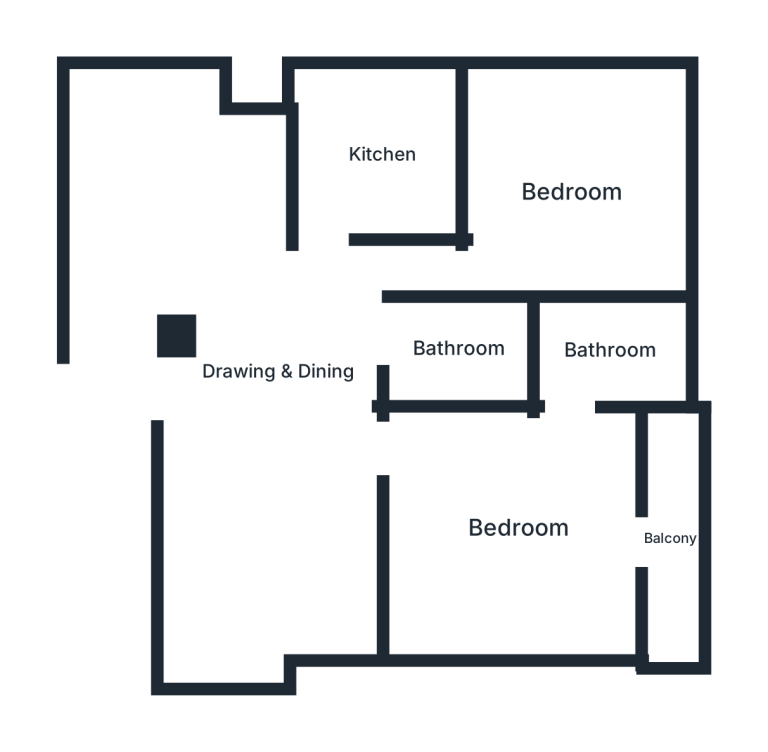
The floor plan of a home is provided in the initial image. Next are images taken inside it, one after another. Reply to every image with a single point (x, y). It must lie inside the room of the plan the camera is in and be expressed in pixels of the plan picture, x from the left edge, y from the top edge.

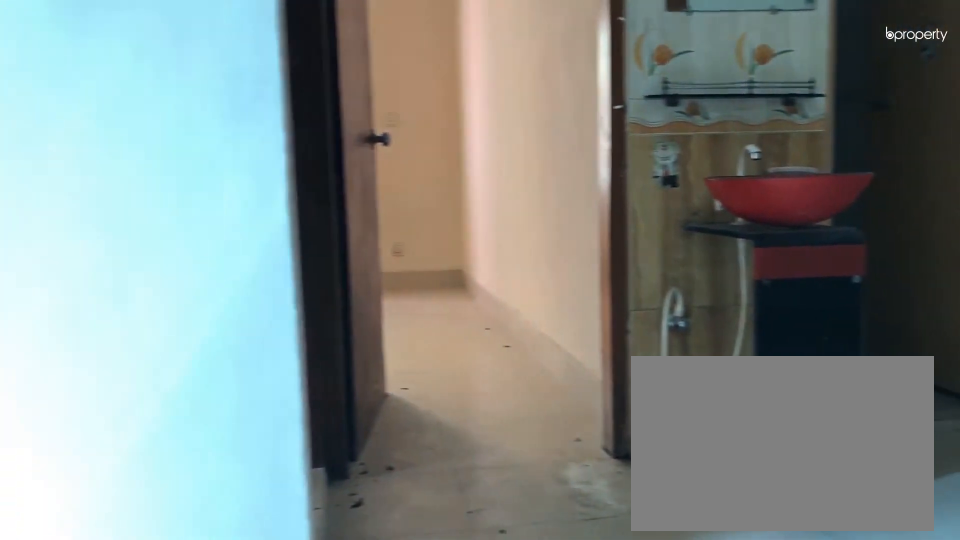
(276, 366)
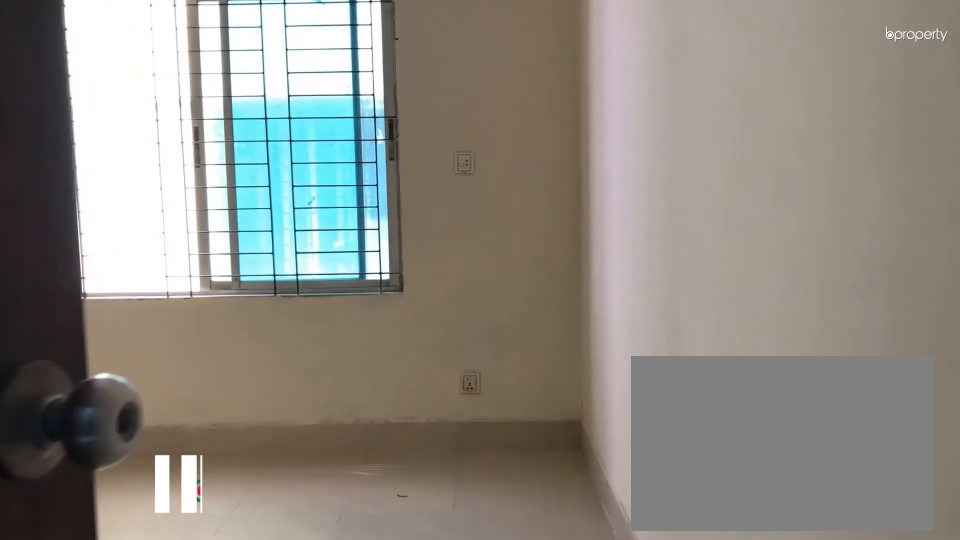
(572, 190)
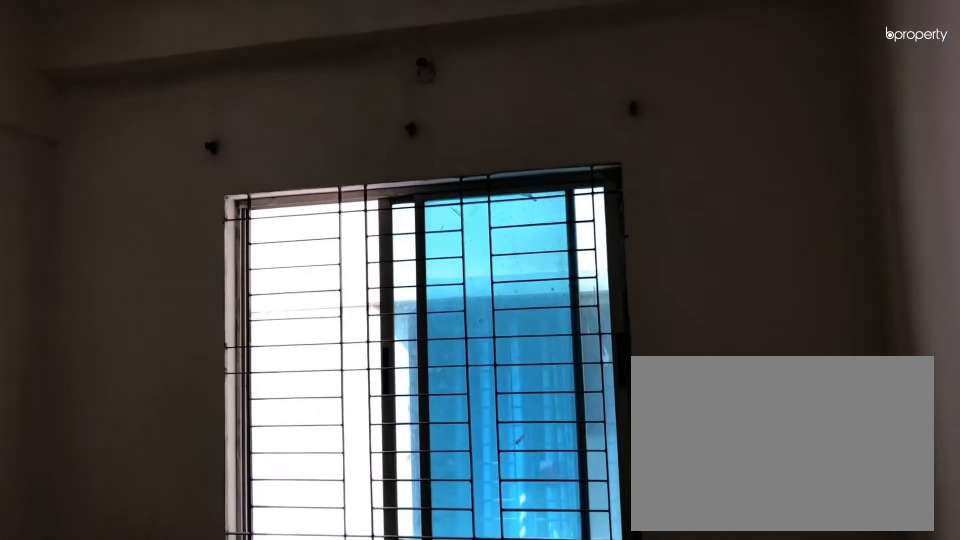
(573, 190)
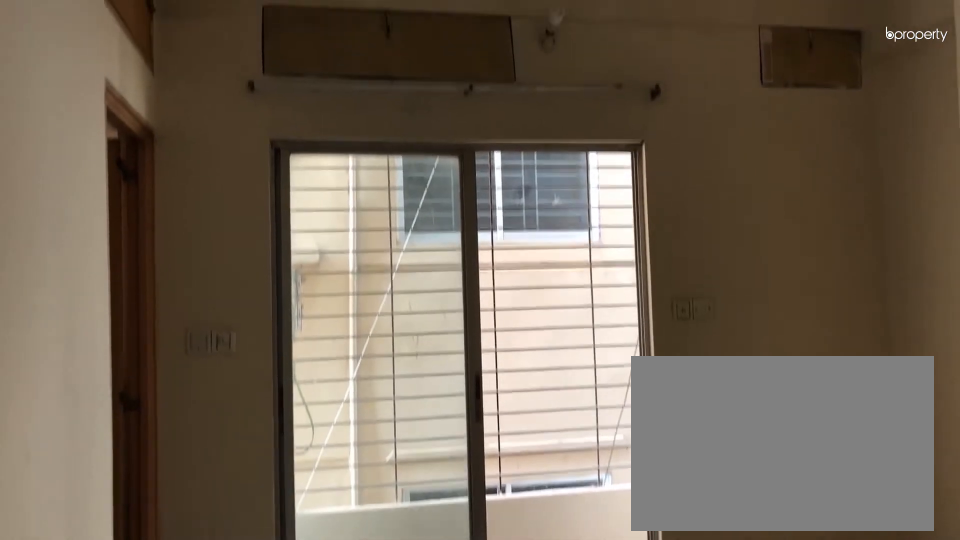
(515, 521)
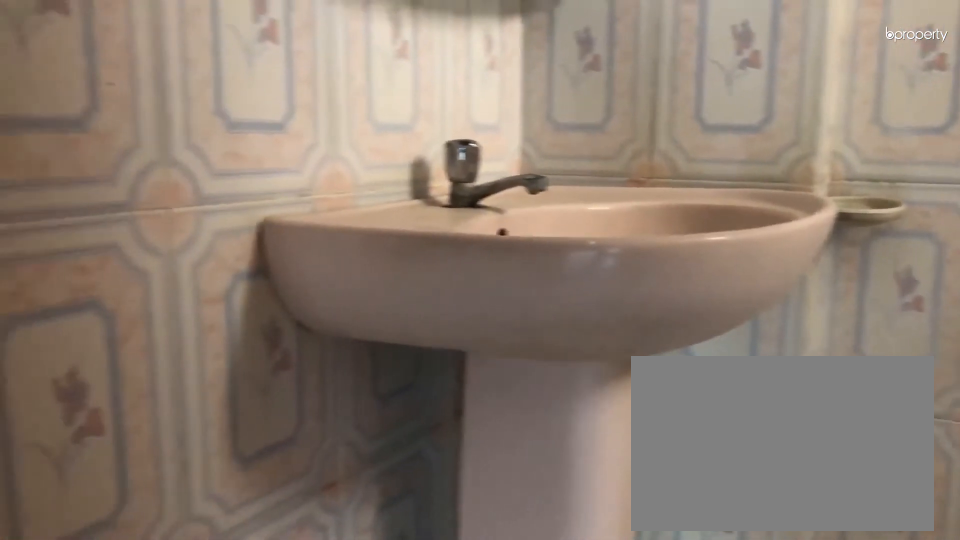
(612, 350)
